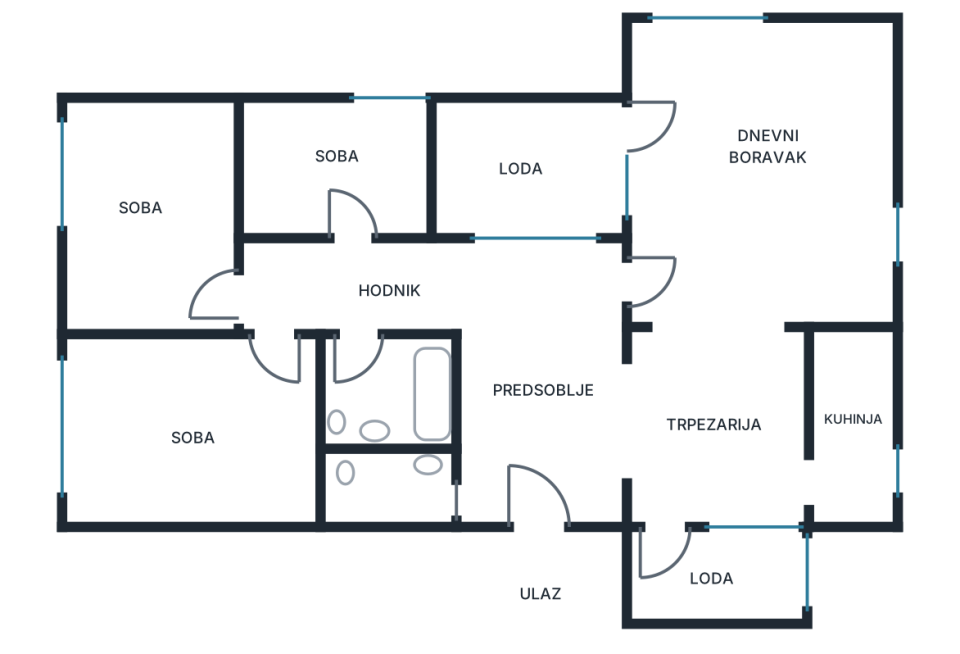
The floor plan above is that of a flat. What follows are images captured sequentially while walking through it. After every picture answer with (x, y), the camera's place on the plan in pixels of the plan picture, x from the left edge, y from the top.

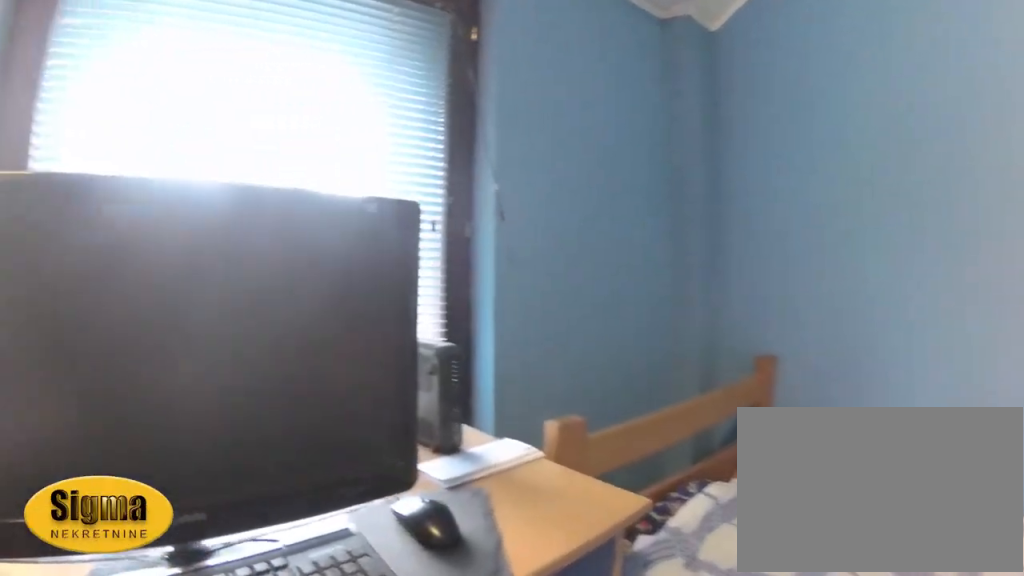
(153, 205)
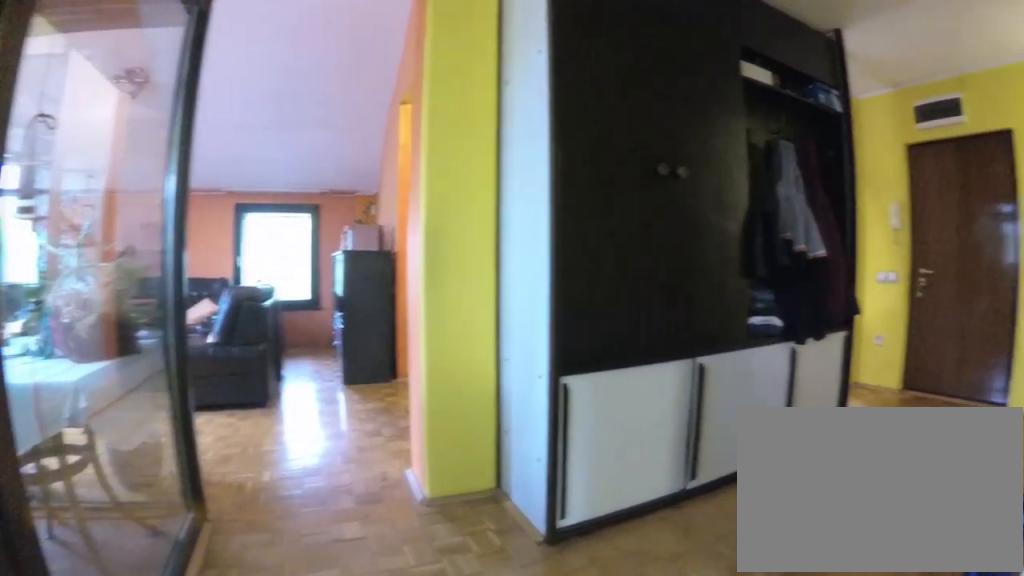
(458, 274)
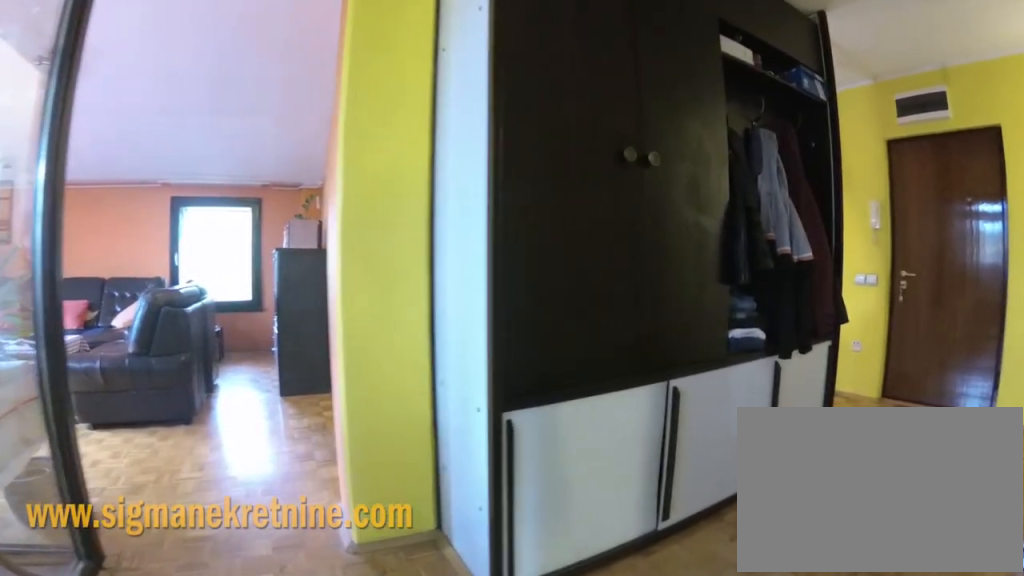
(498, 269)
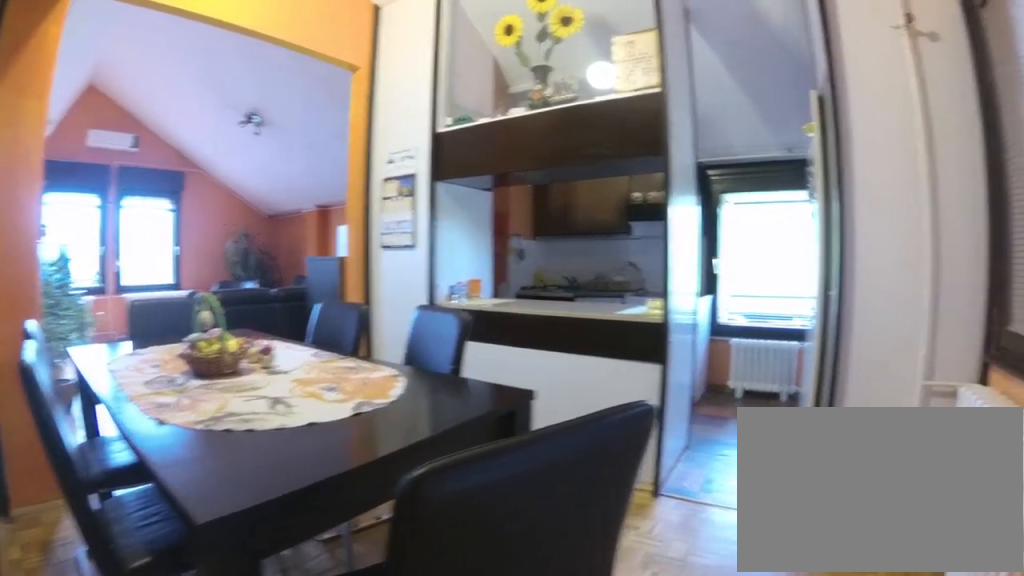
(640, 489)
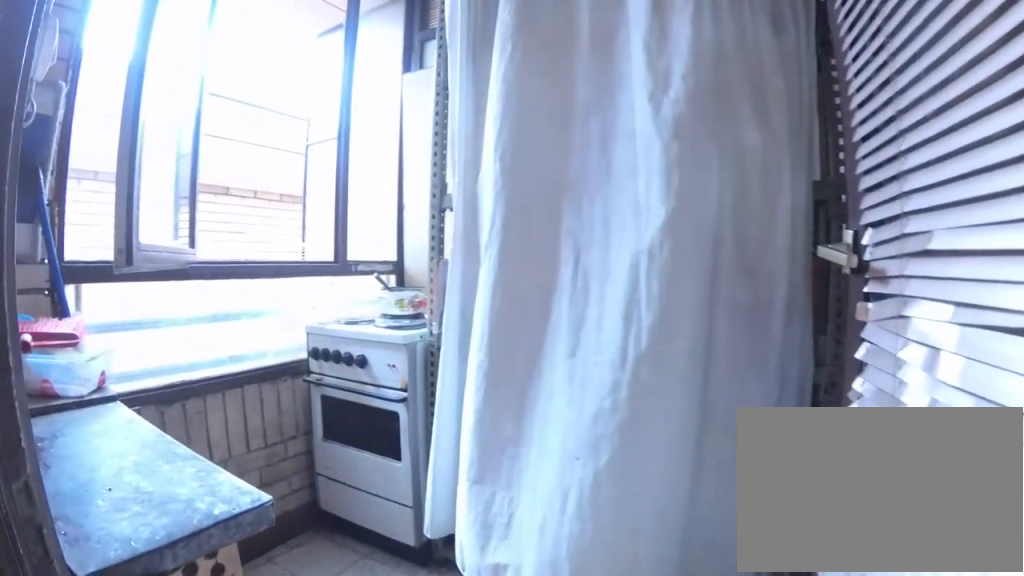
(655, 493)
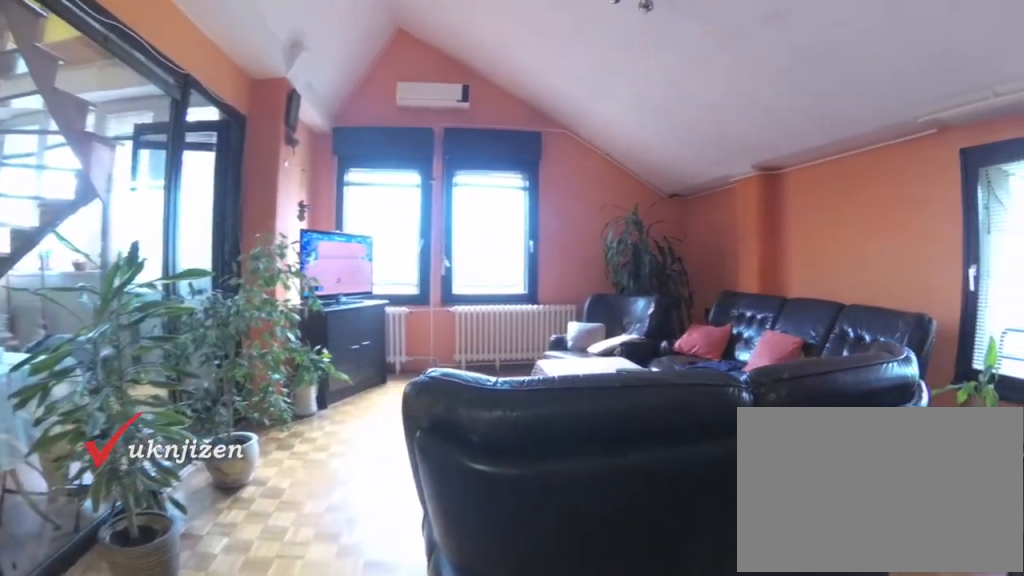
(758, 346)
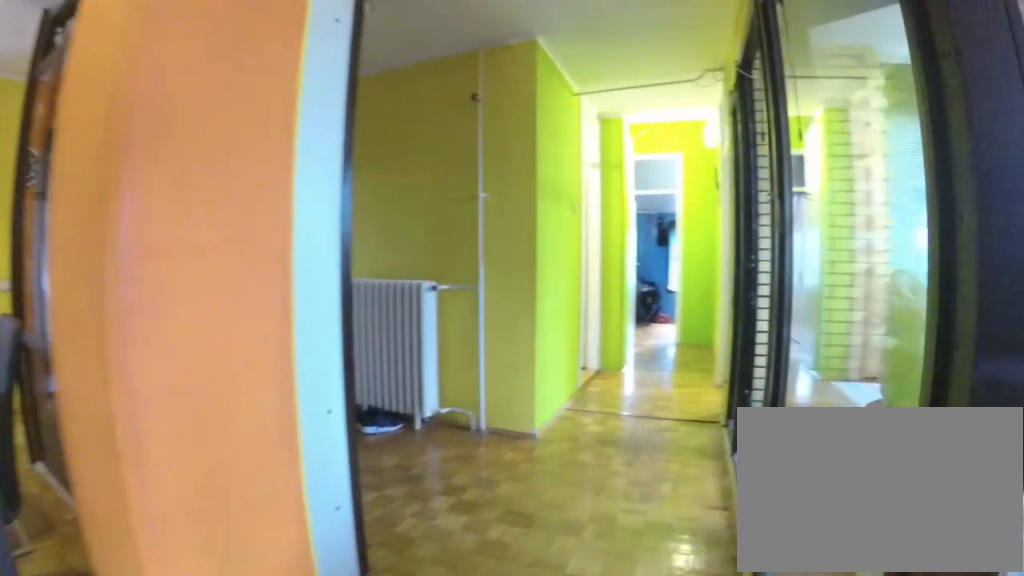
(697, 254)
